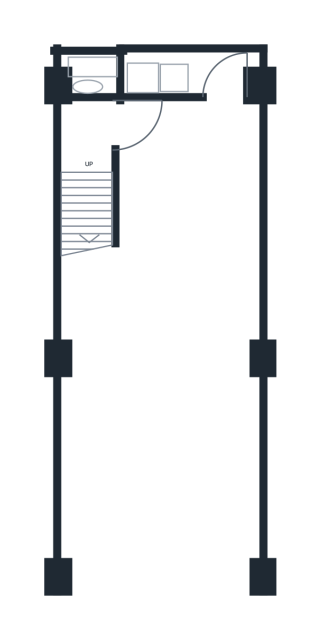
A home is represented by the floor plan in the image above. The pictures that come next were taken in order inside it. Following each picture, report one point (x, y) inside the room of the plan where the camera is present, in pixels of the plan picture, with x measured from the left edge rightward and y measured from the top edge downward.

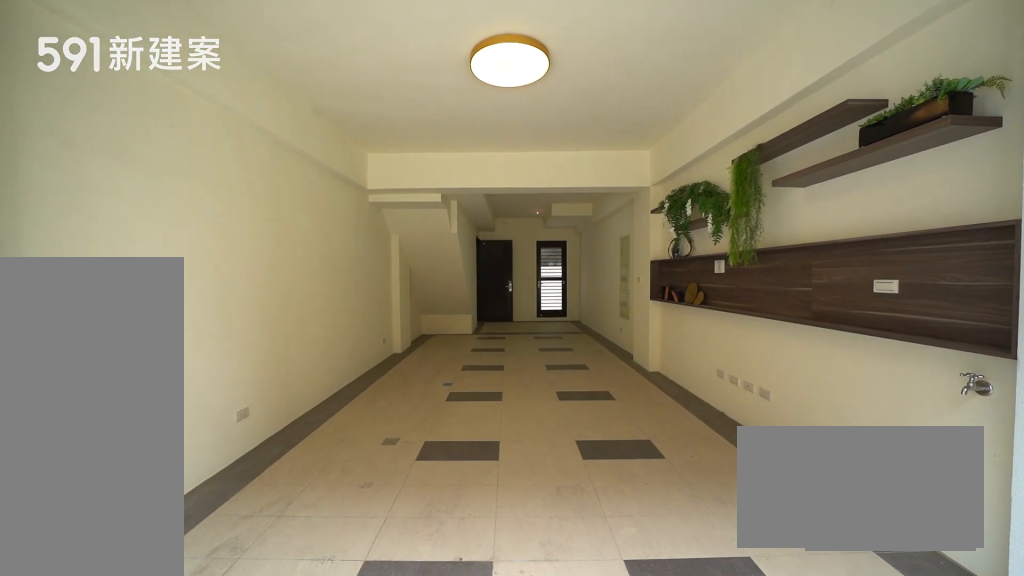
(164, 358)
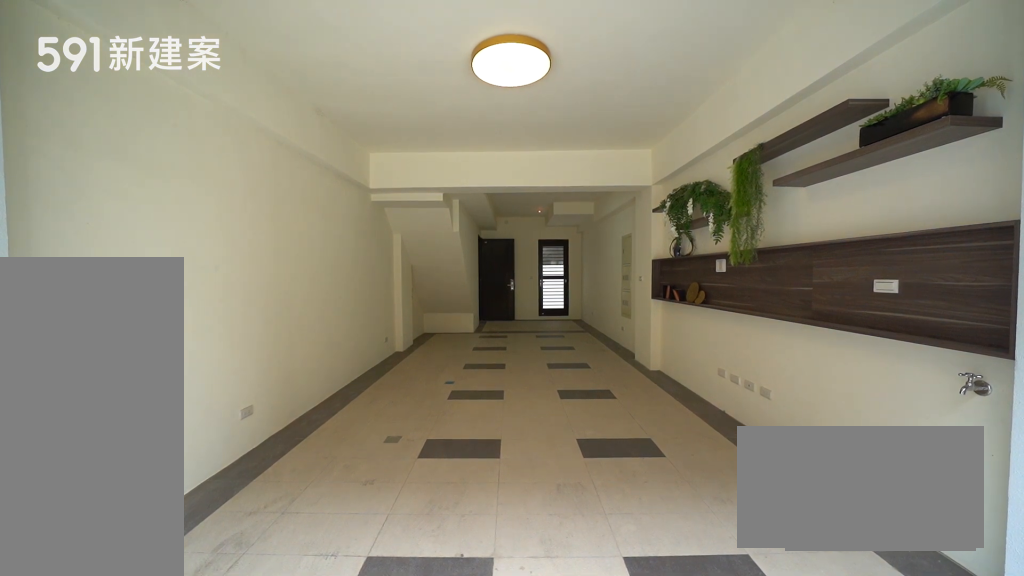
(164, 358)
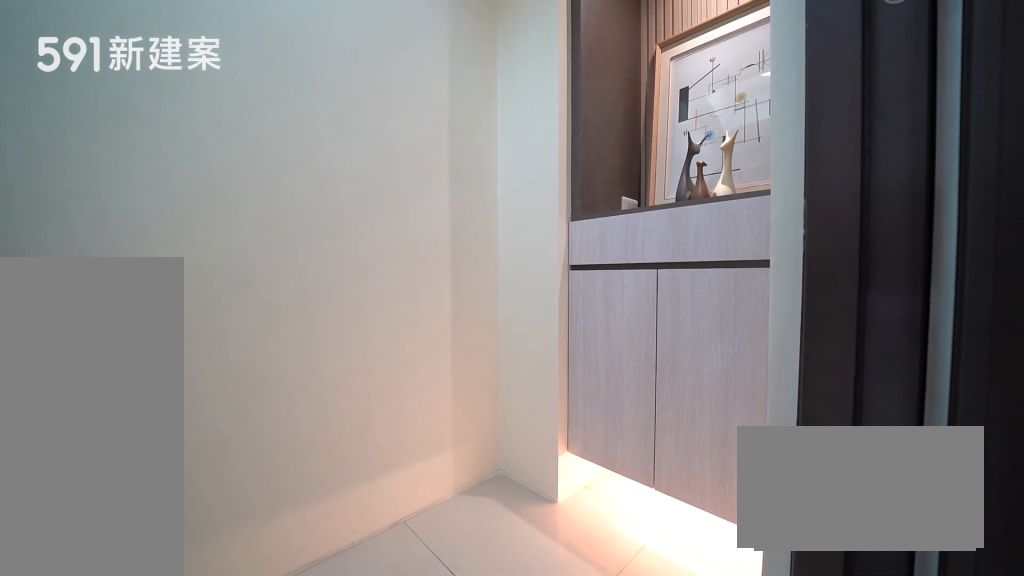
(92, 102)
